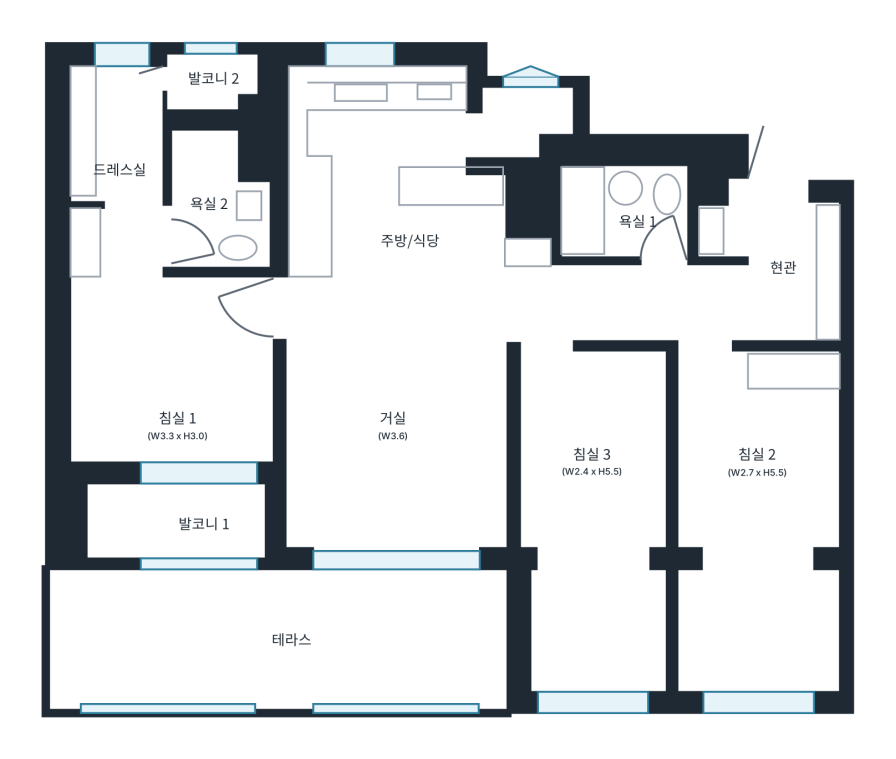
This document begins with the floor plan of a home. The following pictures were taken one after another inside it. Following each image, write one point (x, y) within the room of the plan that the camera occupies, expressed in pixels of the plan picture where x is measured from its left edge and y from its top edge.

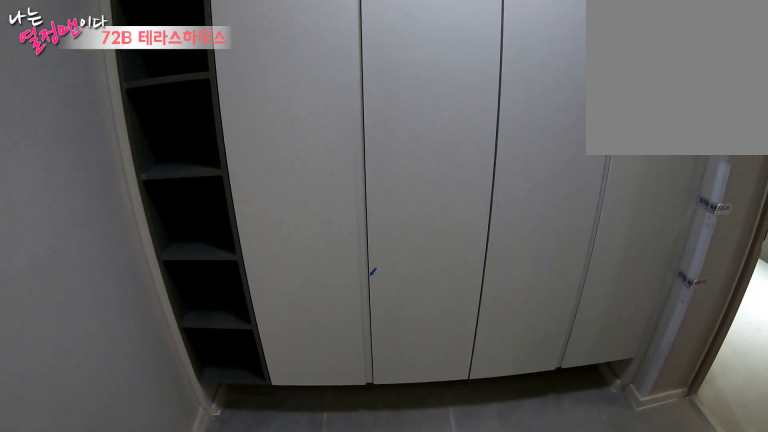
(788, 266)
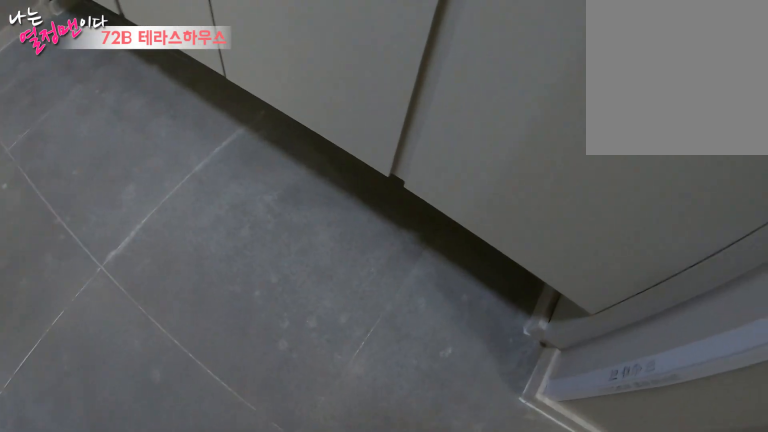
(788, 267)
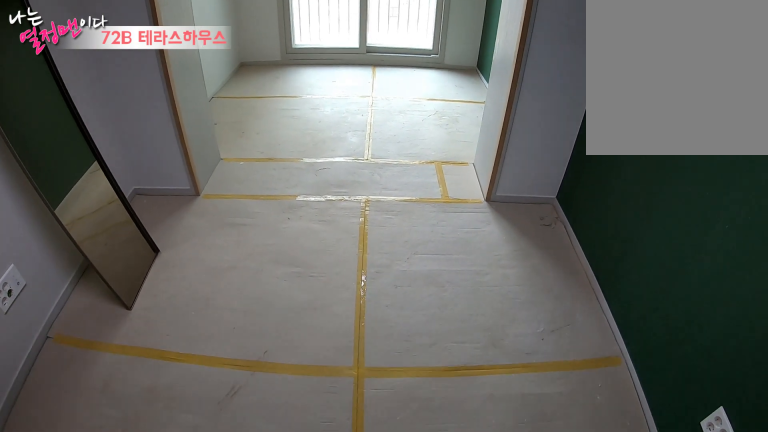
(759, 477)
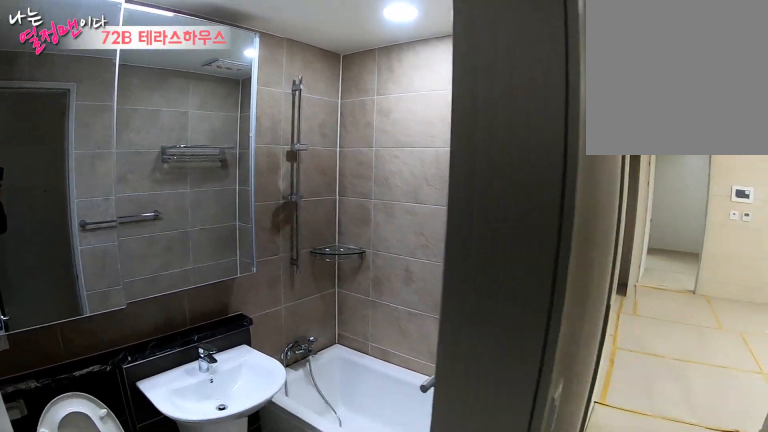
(630, 214)
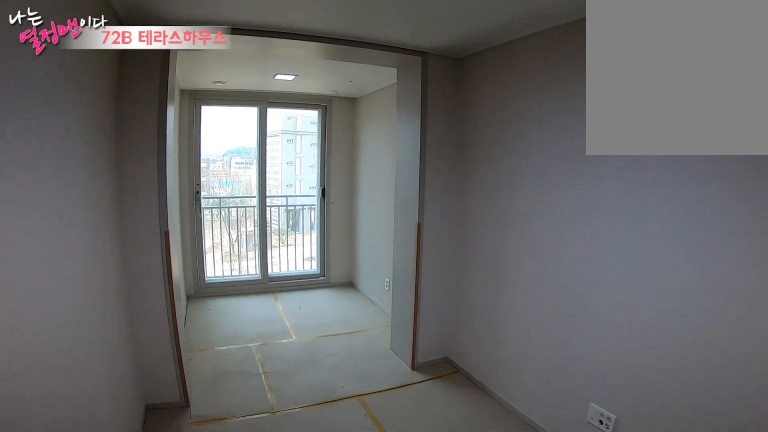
(595, 470)
